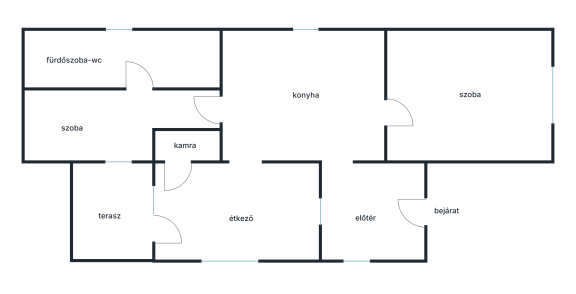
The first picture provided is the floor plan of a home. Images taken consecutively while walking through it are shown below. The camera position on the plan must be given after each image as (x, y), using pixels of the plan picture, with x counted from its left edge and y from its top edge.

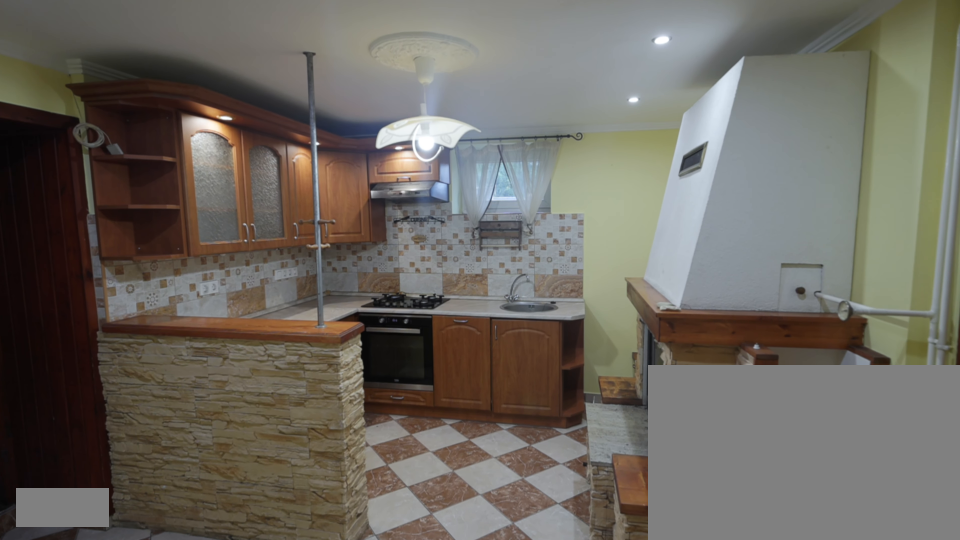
(335, 156)
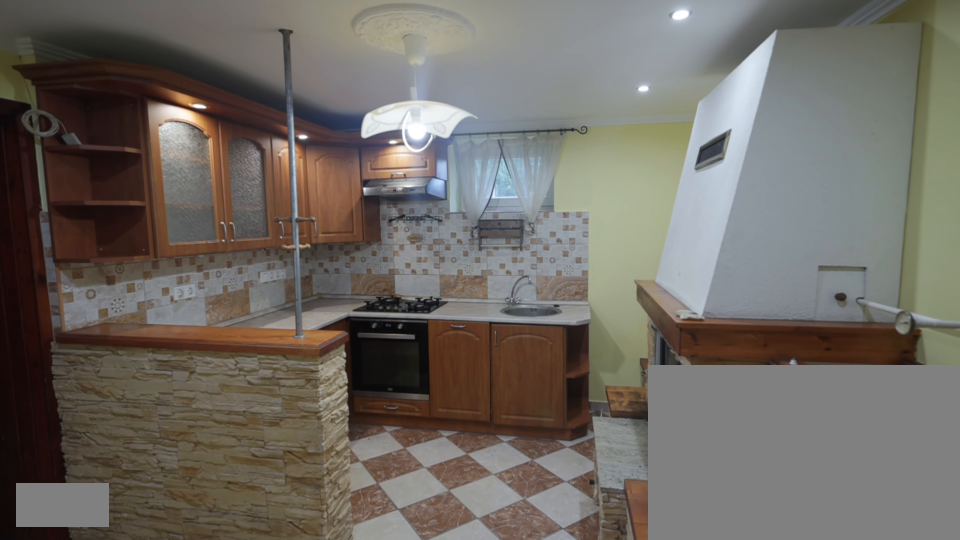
(332, 142)
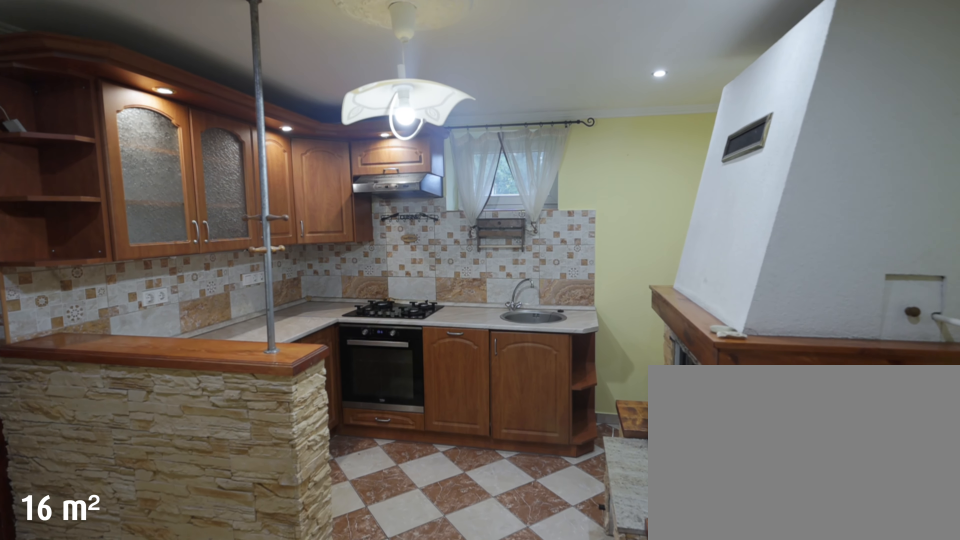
(329, 128)
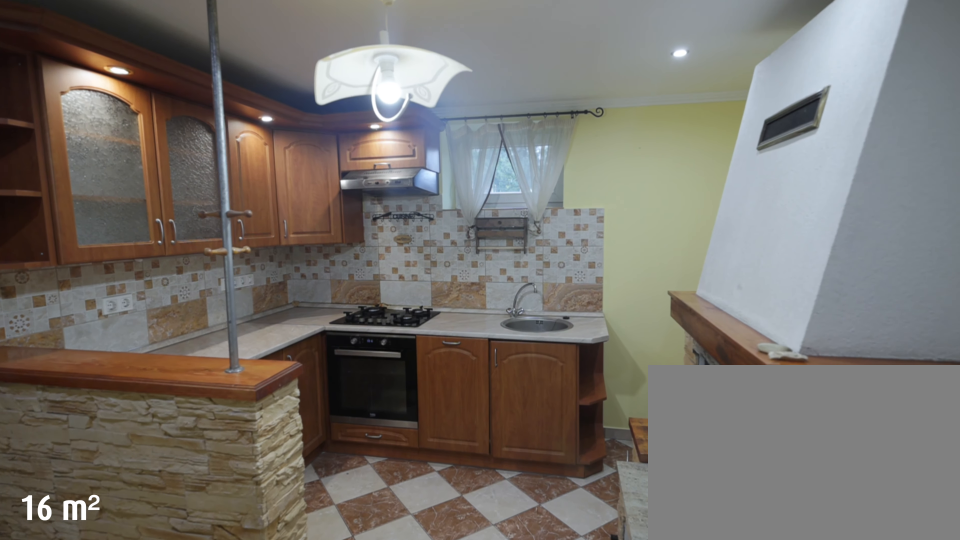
(327, 118)
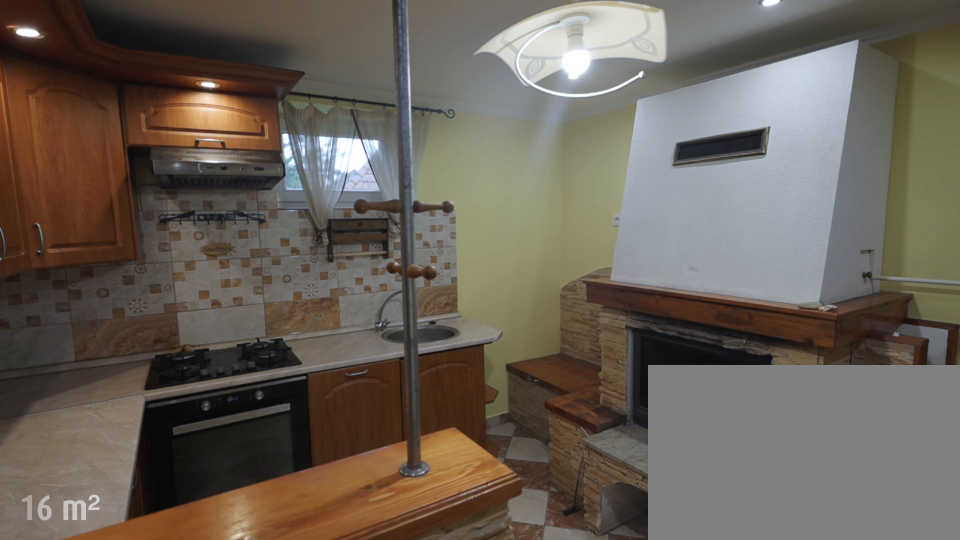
(295, 114)
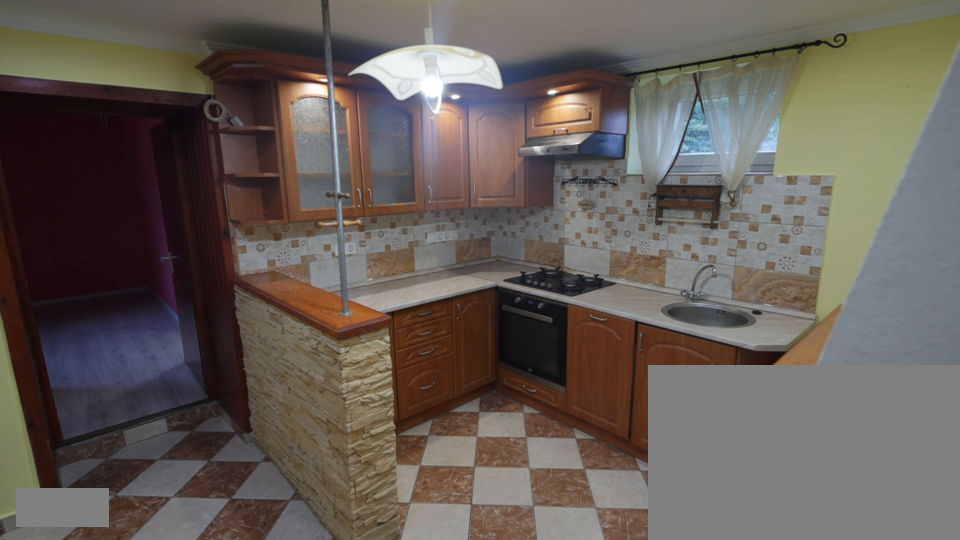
(353, 108)
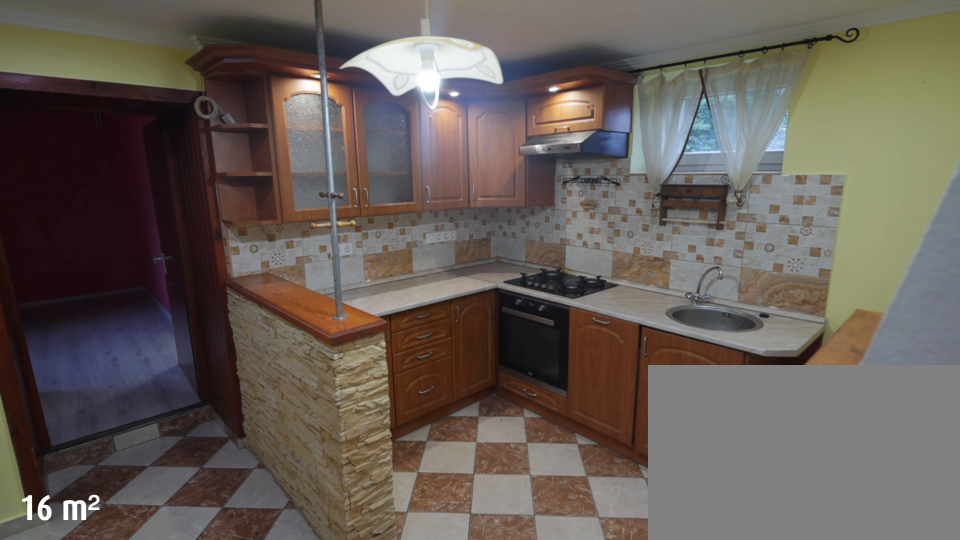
(348, 107)
